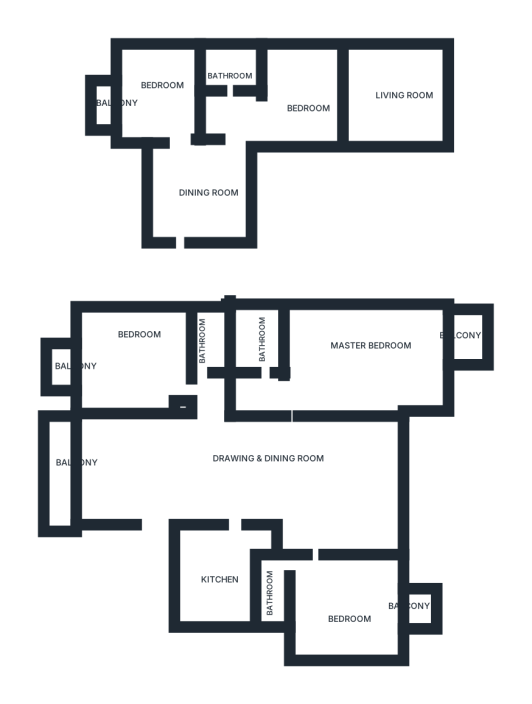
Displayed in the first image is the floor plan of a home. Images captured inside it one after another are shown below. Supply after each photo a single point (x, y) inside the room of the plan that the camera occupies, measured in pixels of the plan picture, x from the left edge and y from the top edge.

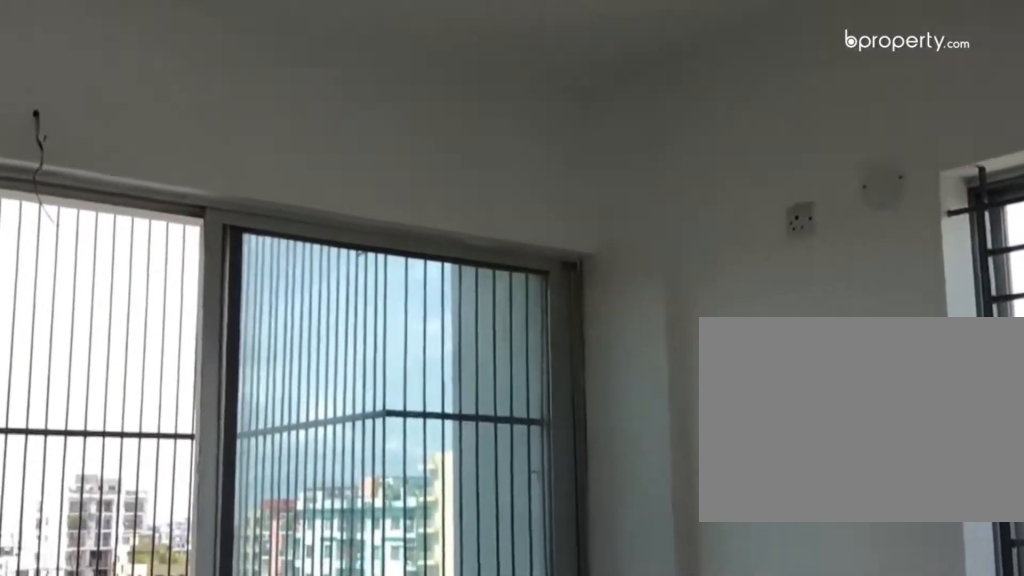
(130, 364)
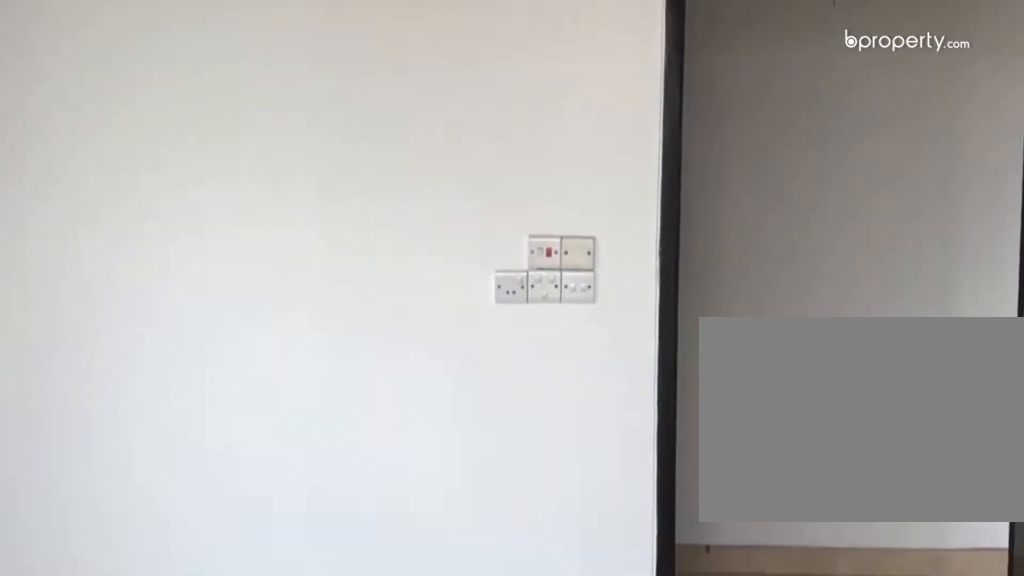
(92, 366)
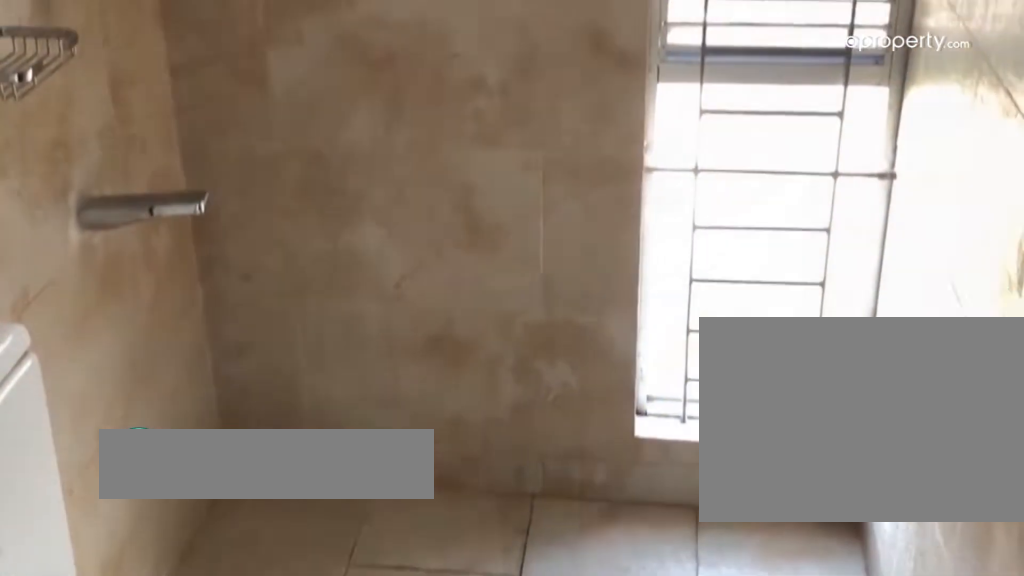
(202, 346)
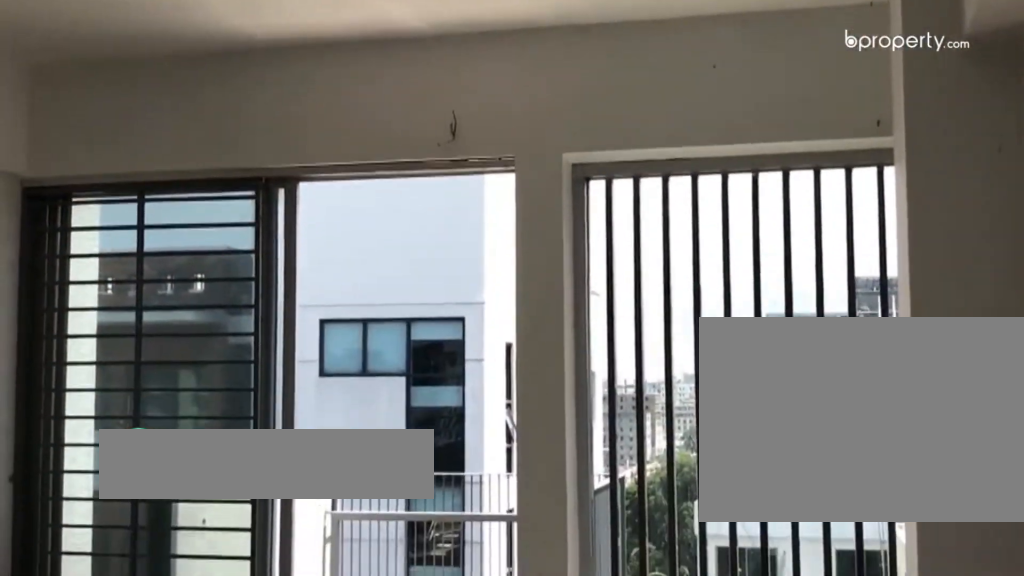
(370, 351)
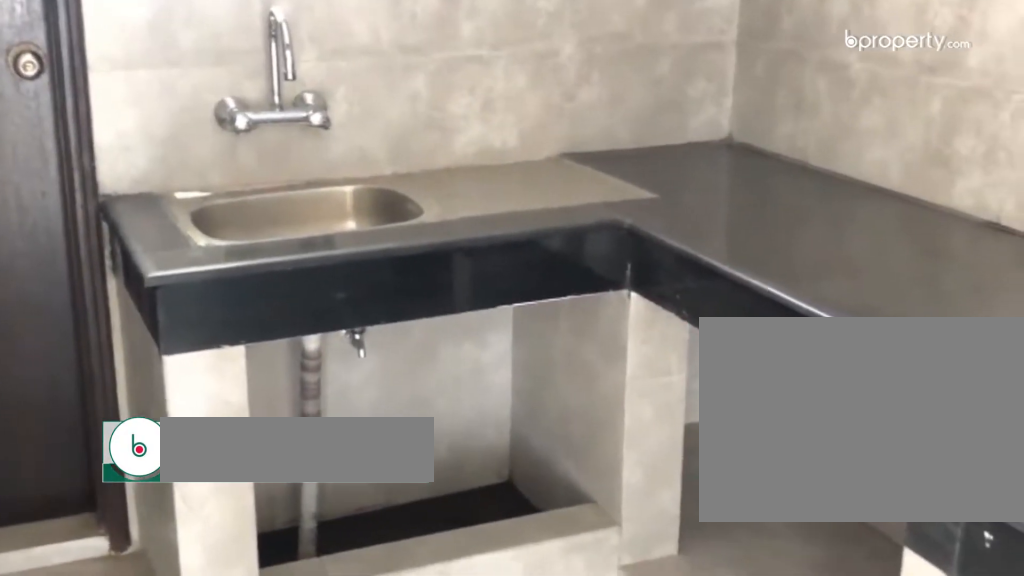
(218, 576)
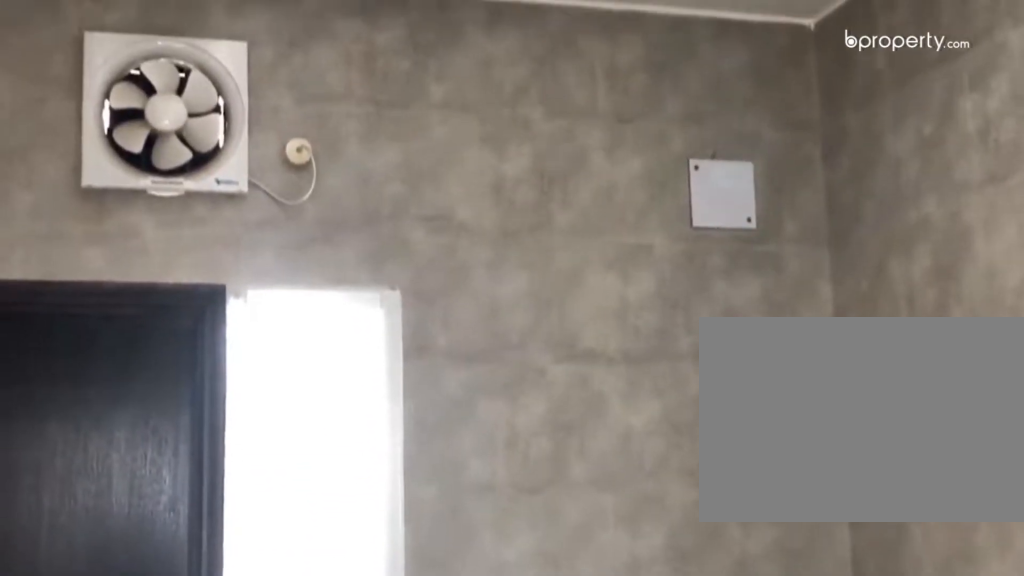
(218, 576)
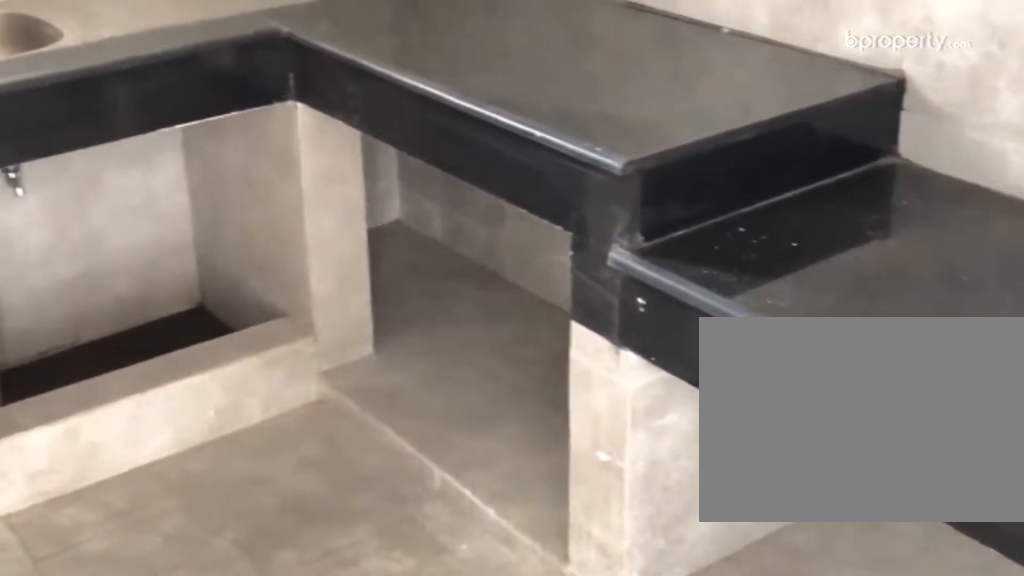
(218, 576)
